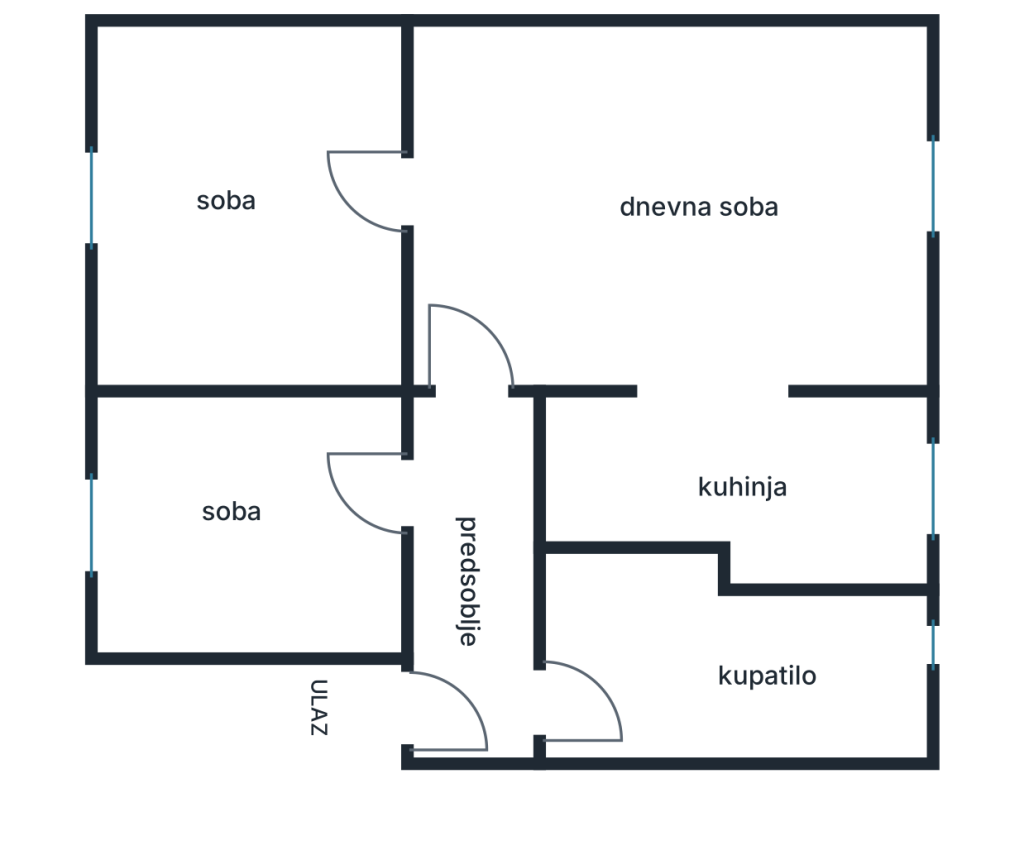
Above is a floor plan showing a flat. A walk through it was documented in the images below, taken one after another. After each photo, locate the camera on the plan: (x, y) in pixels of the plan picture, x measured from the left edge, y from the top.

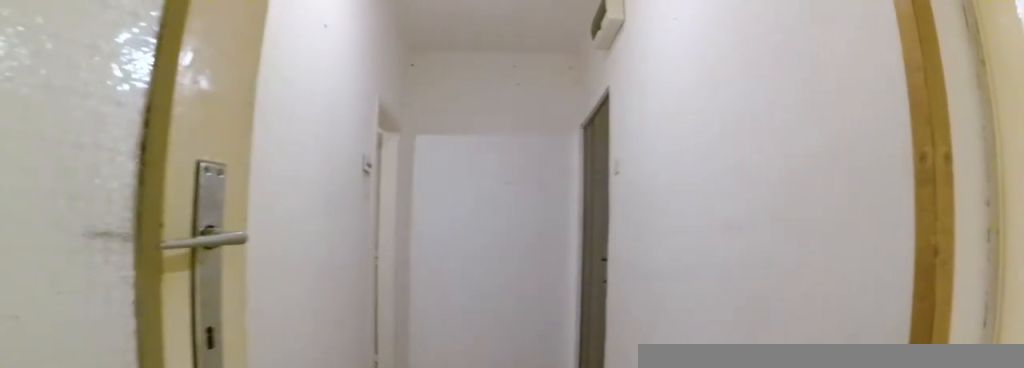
(477, 398)
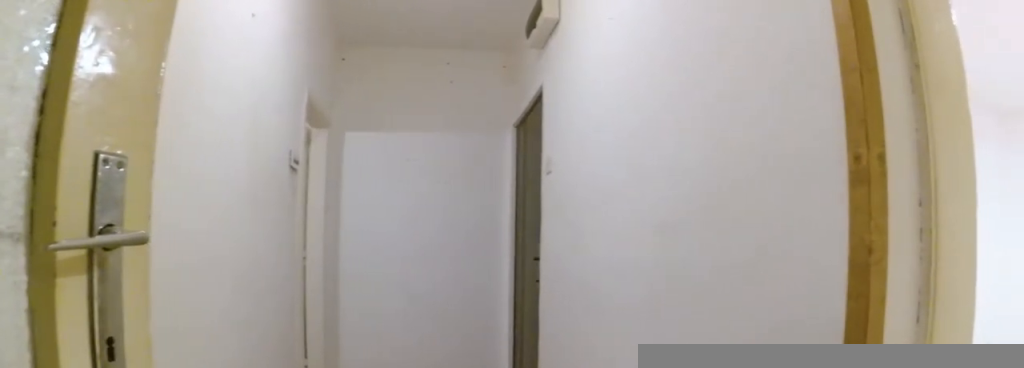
(480, 405)
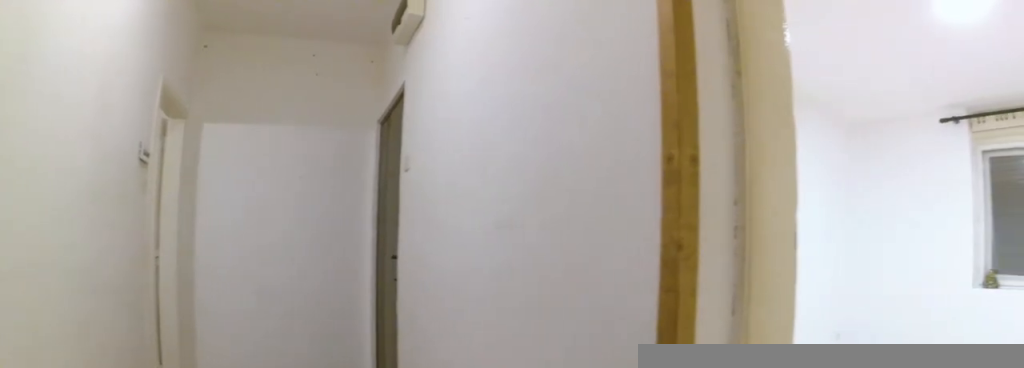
(490, 429)
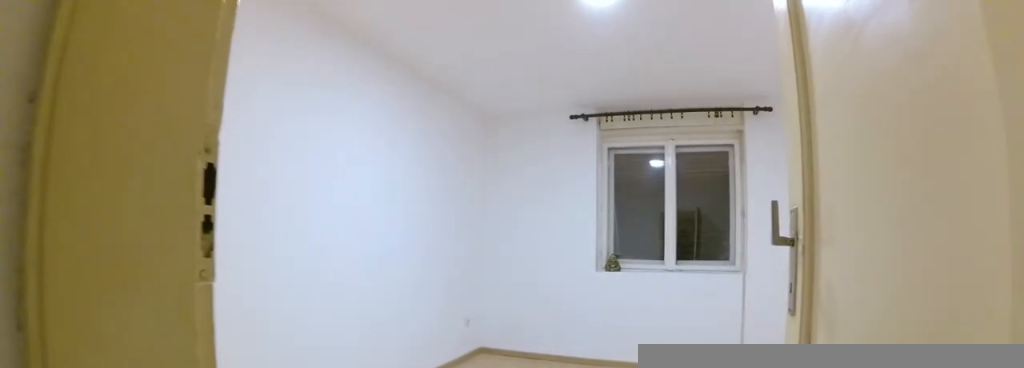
(467, 466)
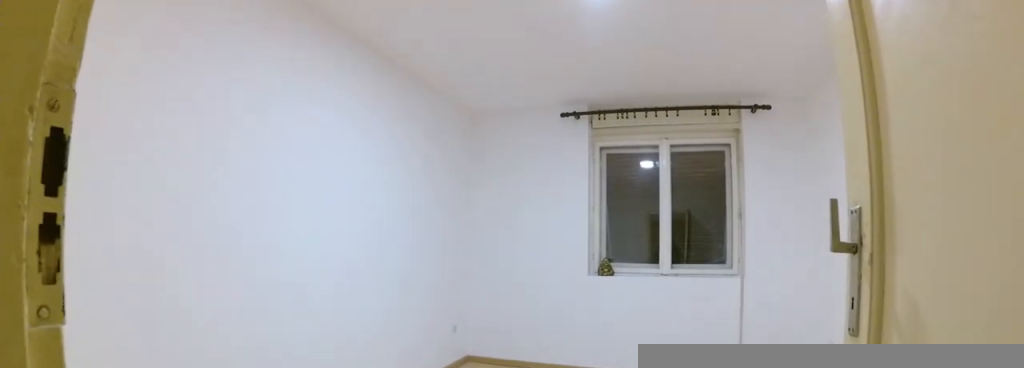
(450, 466)
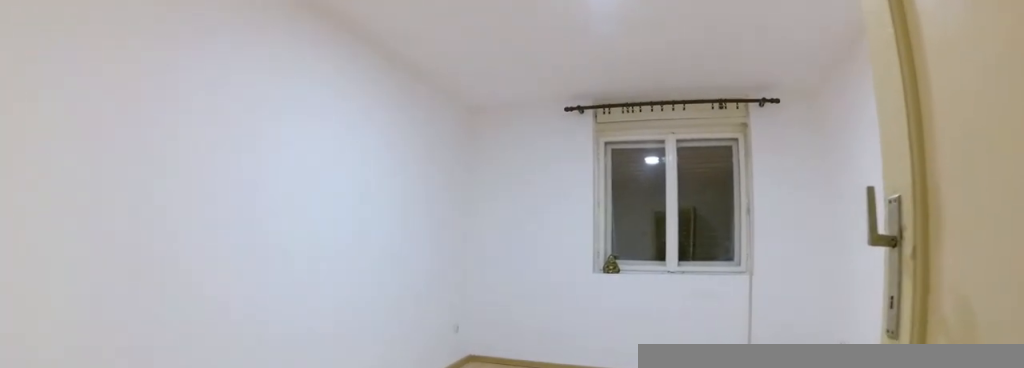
(442, 466)
